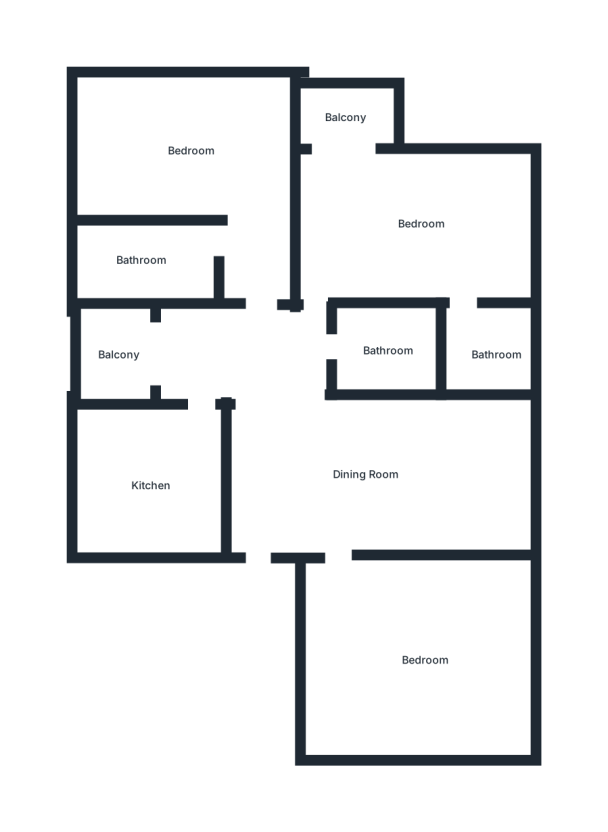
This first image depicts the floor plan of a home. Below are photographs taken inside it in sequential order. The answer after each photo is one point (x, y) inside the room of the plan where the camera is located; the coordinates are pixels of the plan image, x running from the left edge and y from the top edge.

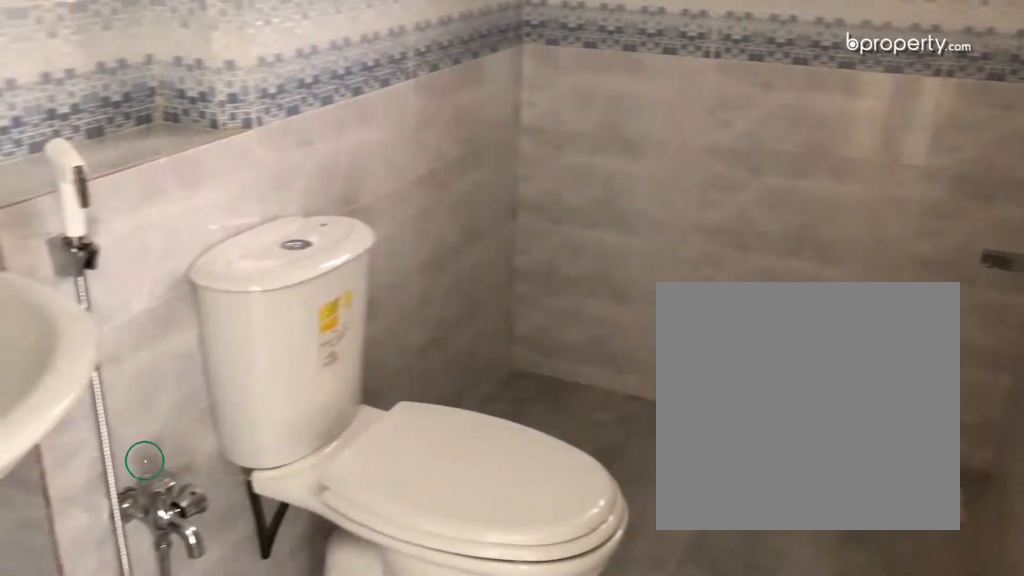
(141, 253)
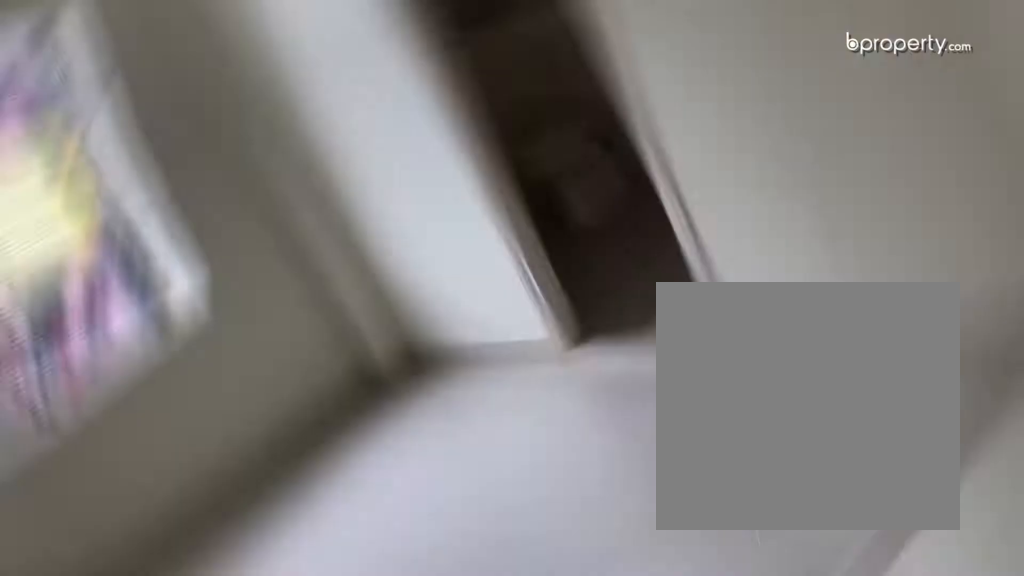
(421, 225)
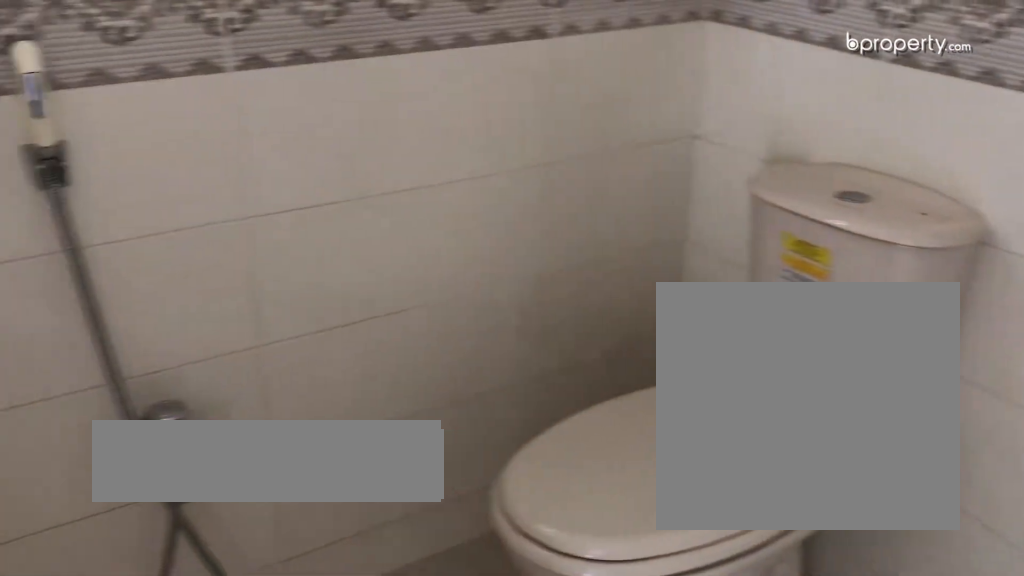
(493, 351)
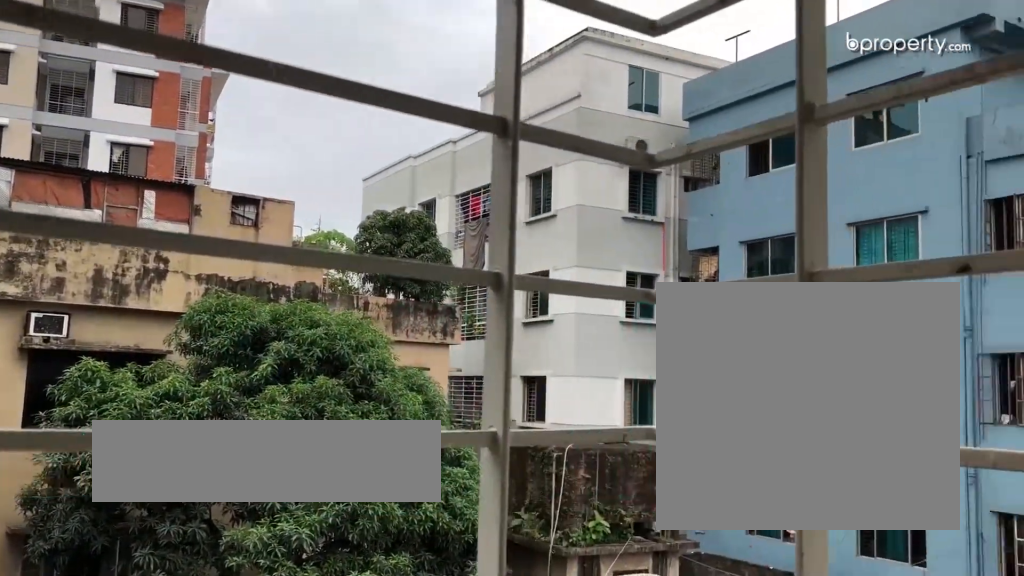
(348, 116)
